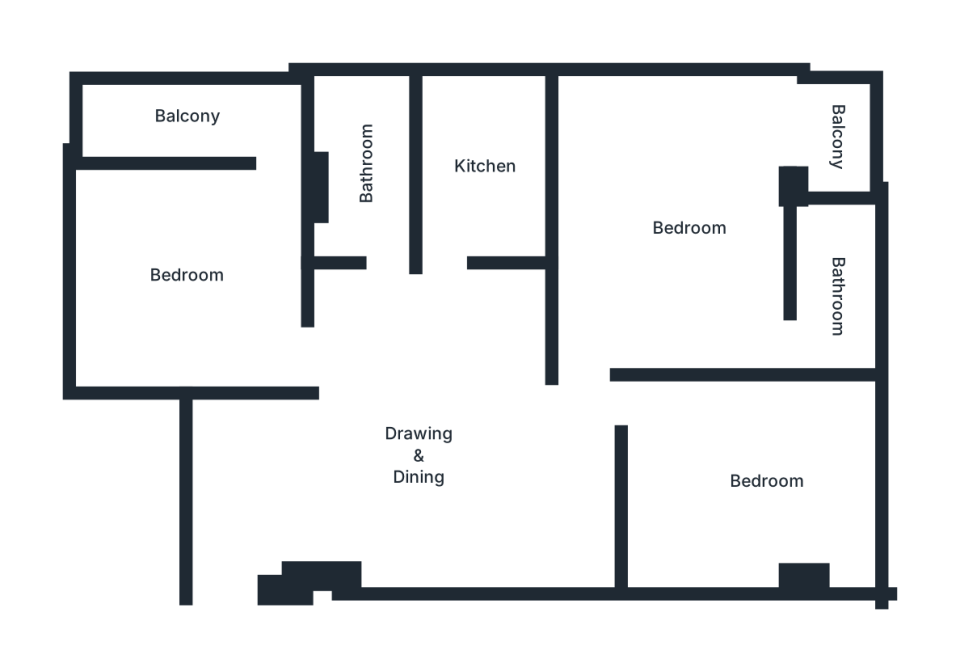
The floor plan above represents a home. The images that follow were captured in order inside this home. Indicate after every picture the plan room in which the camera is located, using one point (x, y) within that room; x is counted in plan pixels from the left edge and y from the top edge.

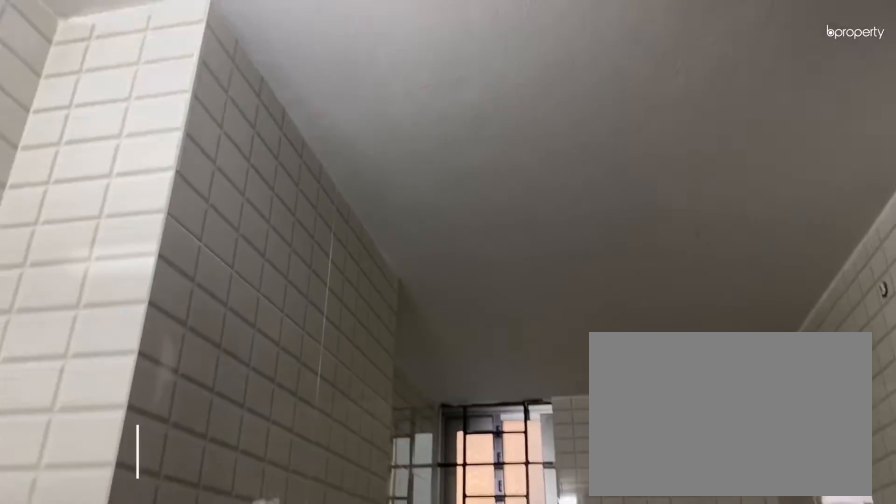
(369, 160)
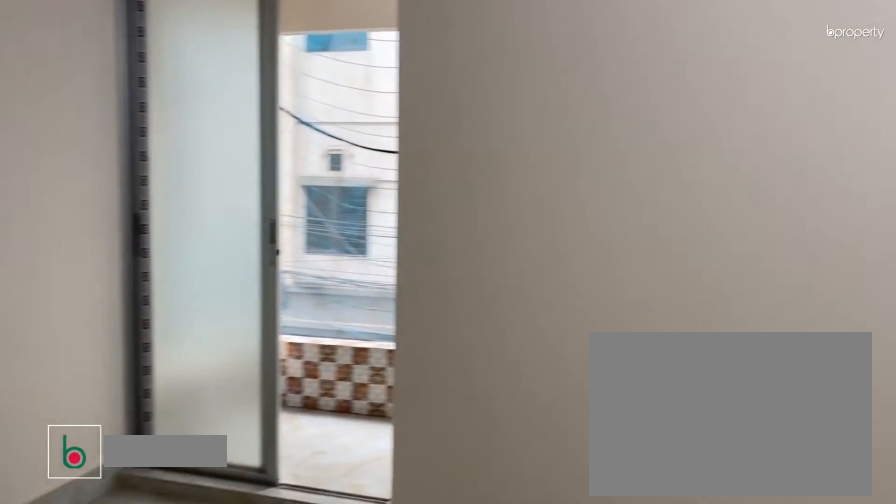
(690, 227)
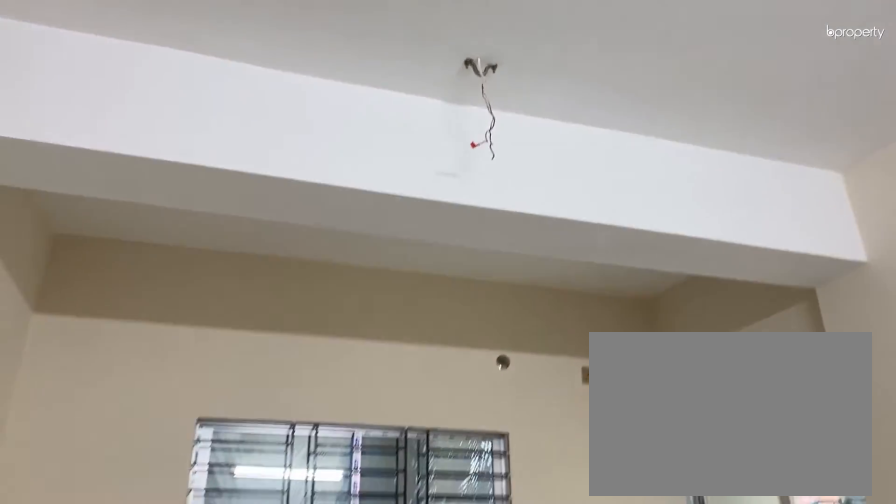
(690, 227)
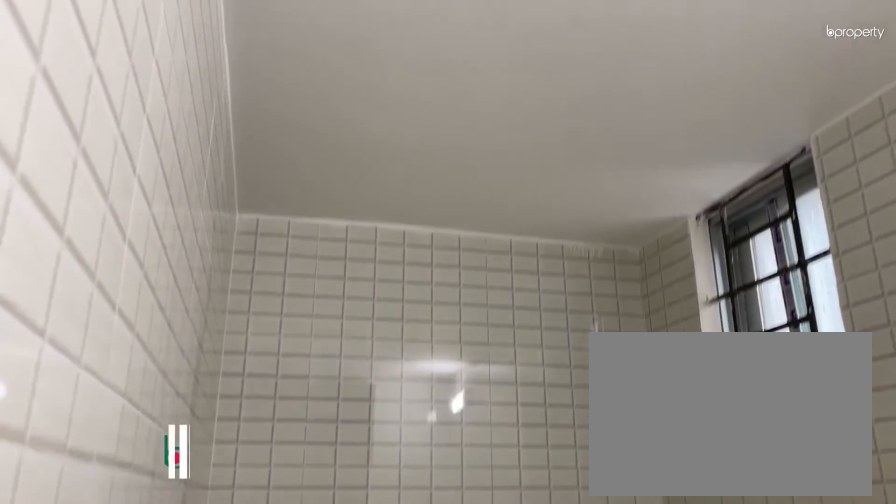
(839, 282)
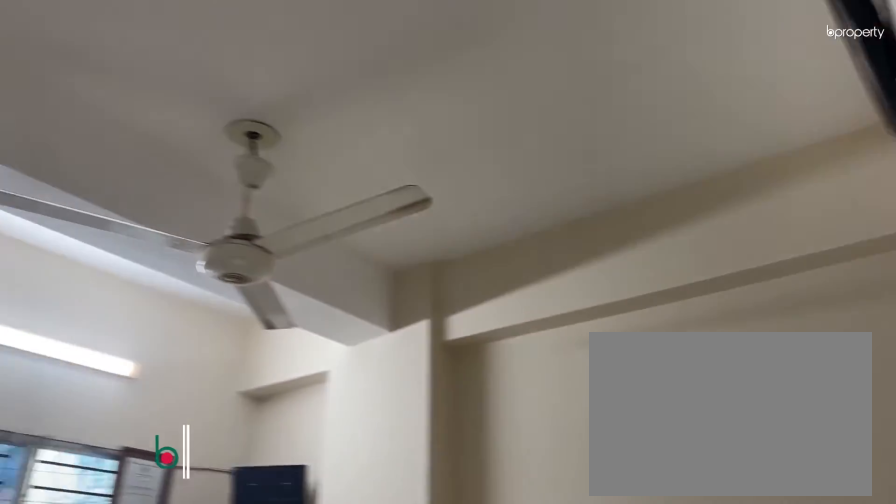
(817, 521)
